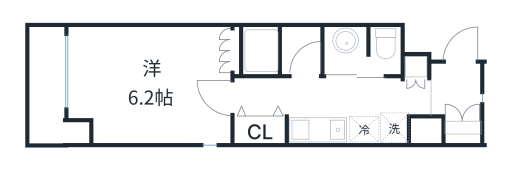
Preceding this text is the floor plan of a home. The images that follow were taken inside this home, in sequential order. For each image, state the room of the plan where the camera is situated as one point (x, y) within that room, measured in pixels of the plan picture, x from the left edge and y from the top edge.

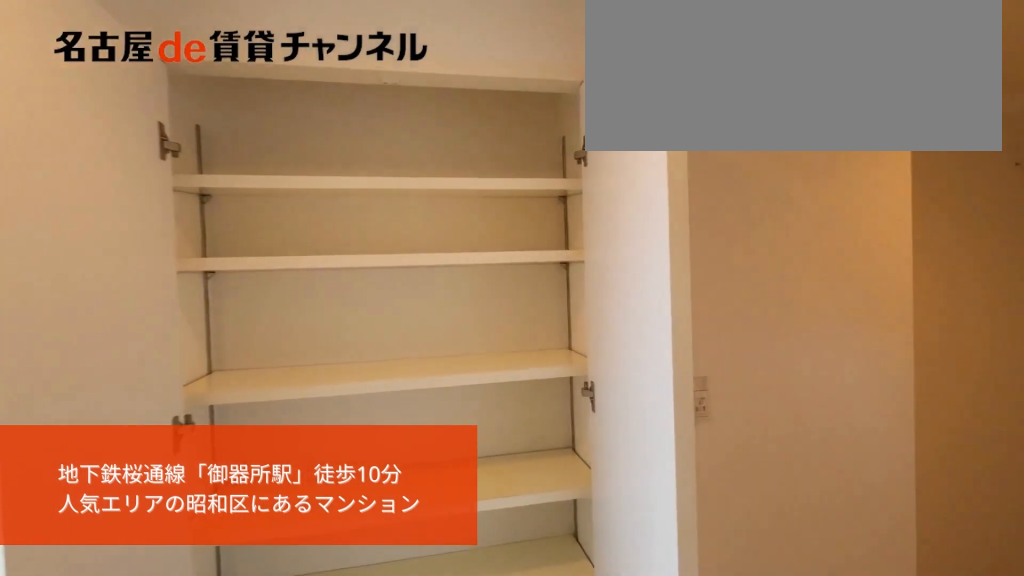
(455, 98)
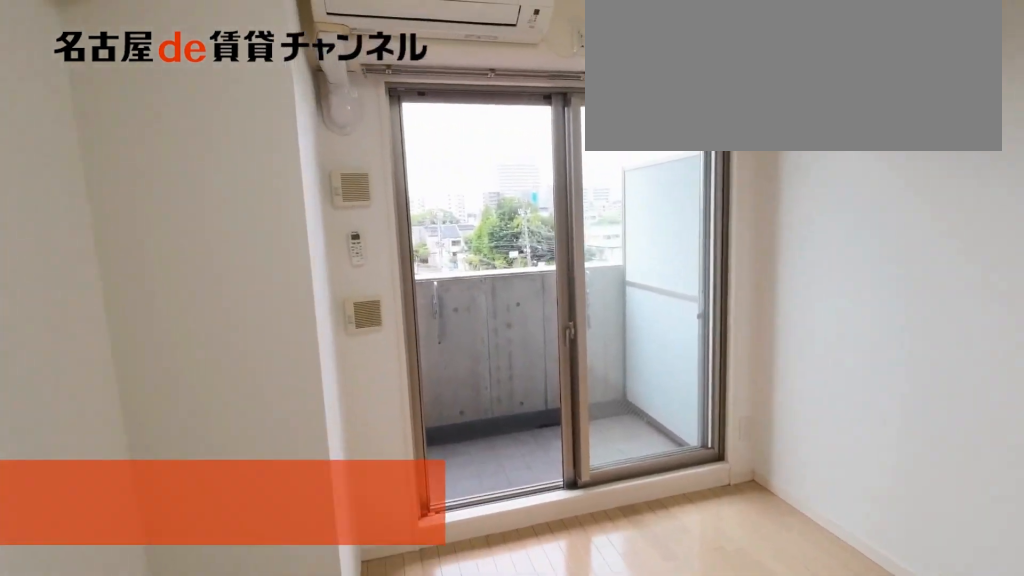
(149, 84)
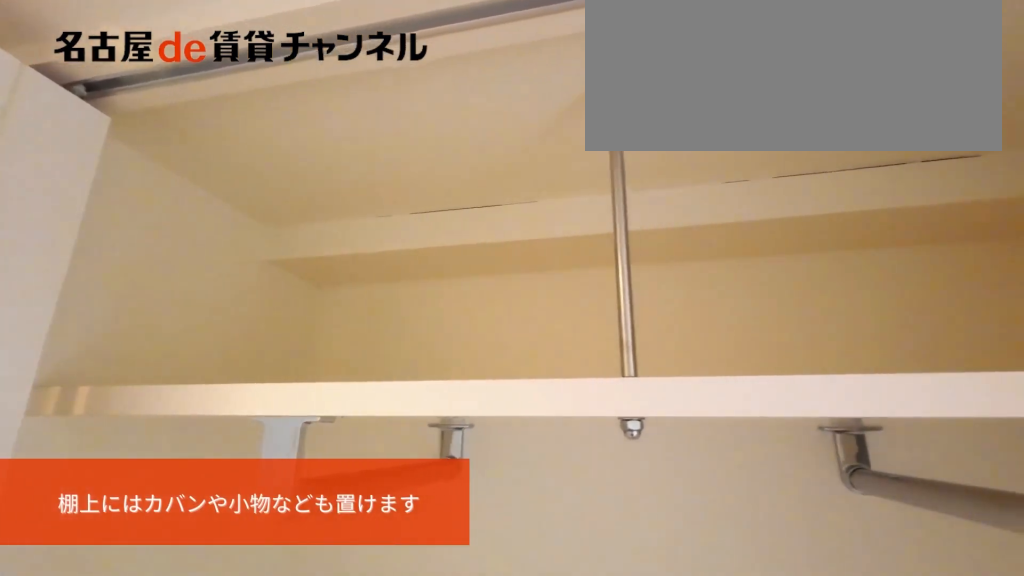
(261, 129)
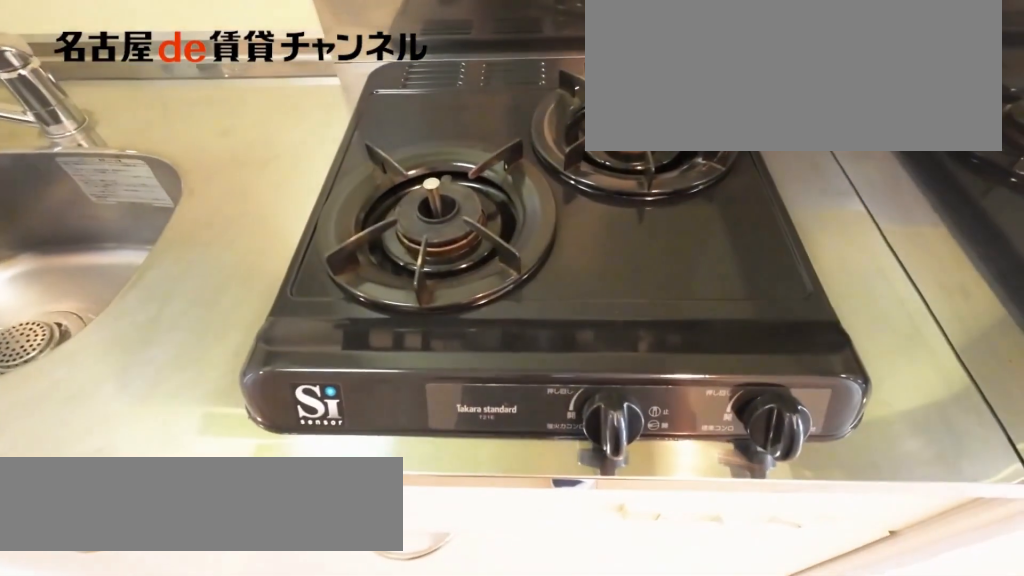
(331, 130)
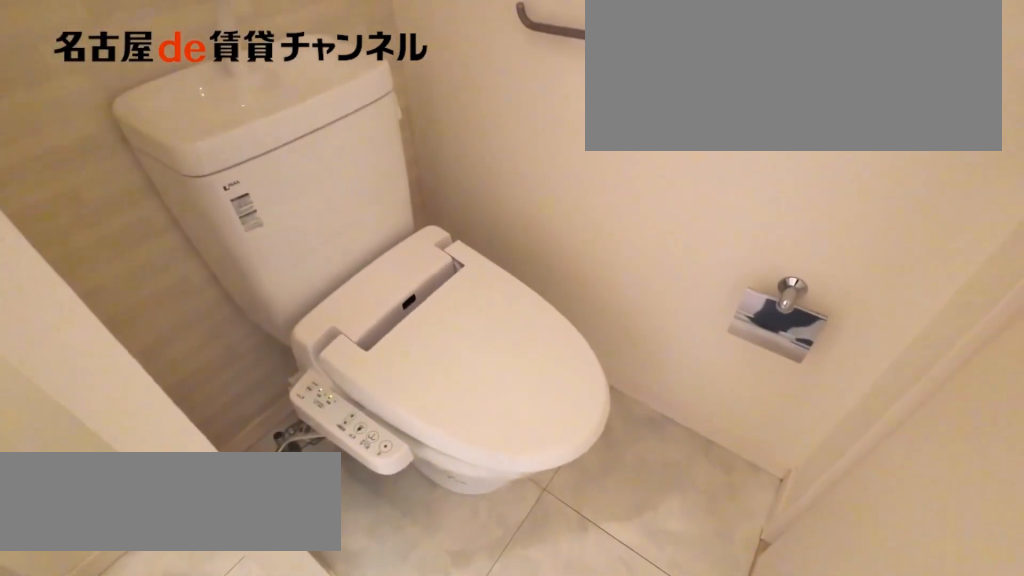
(362, 51)
